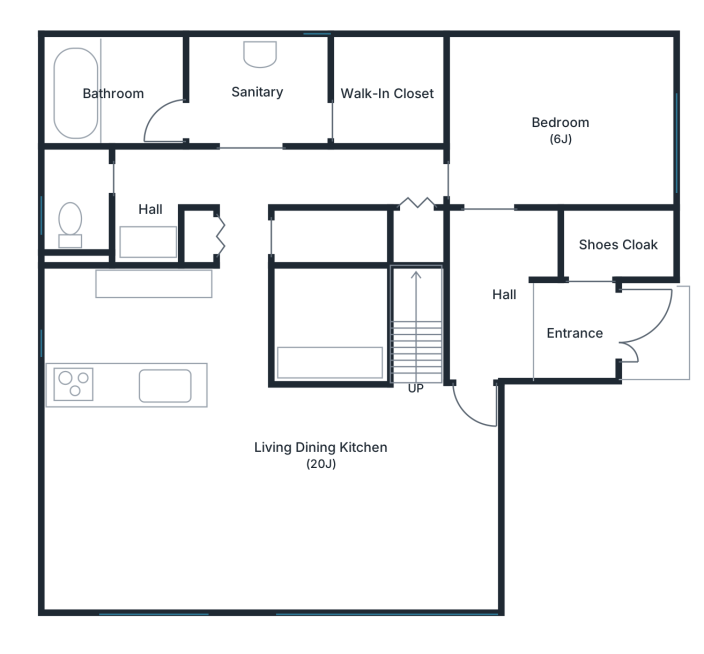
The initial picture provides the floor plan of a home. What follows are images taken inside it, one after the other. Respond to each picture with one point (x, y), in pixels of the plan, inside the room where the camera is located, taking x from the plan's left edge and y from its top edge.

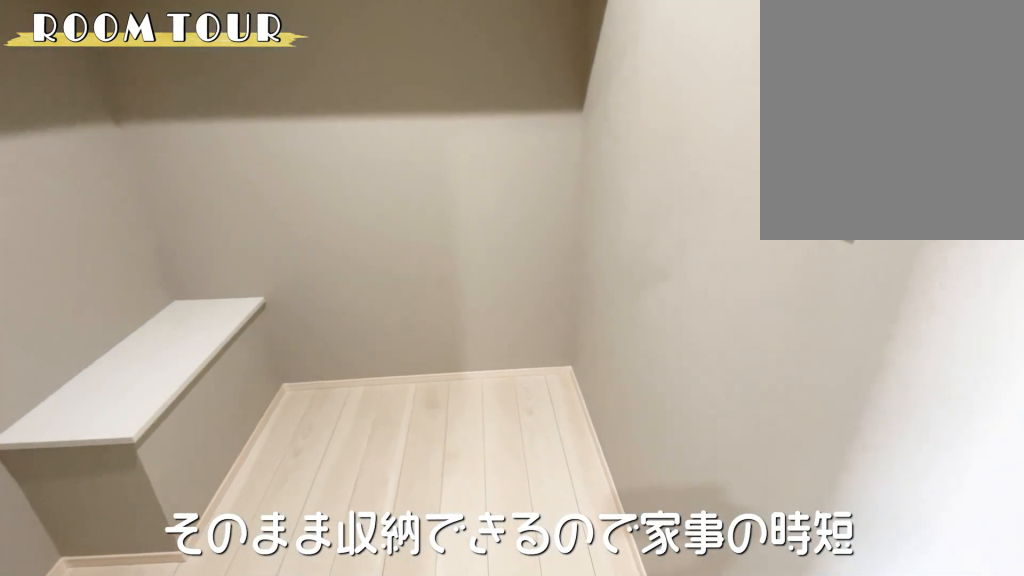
(389, 92)
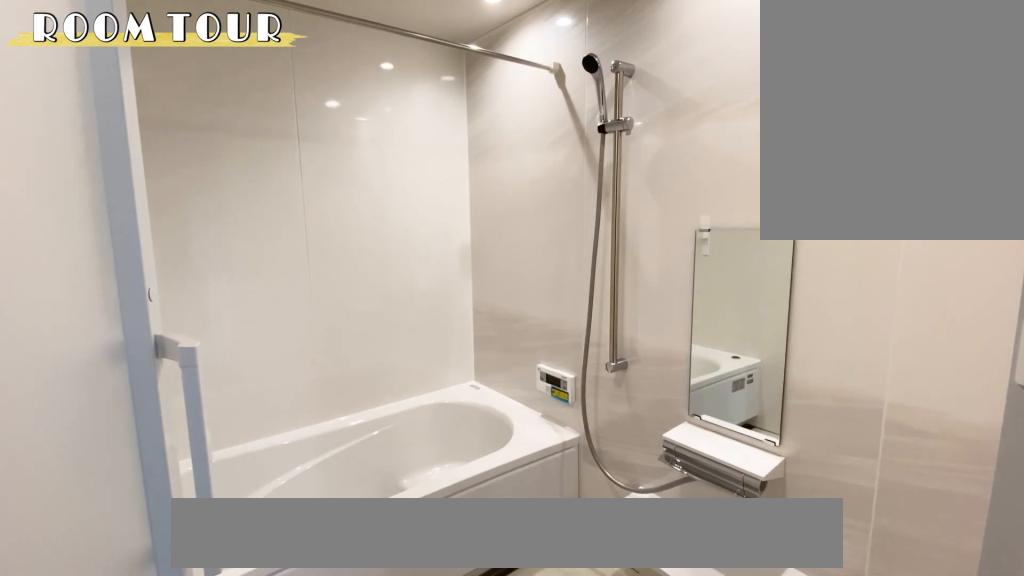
(110, 100)
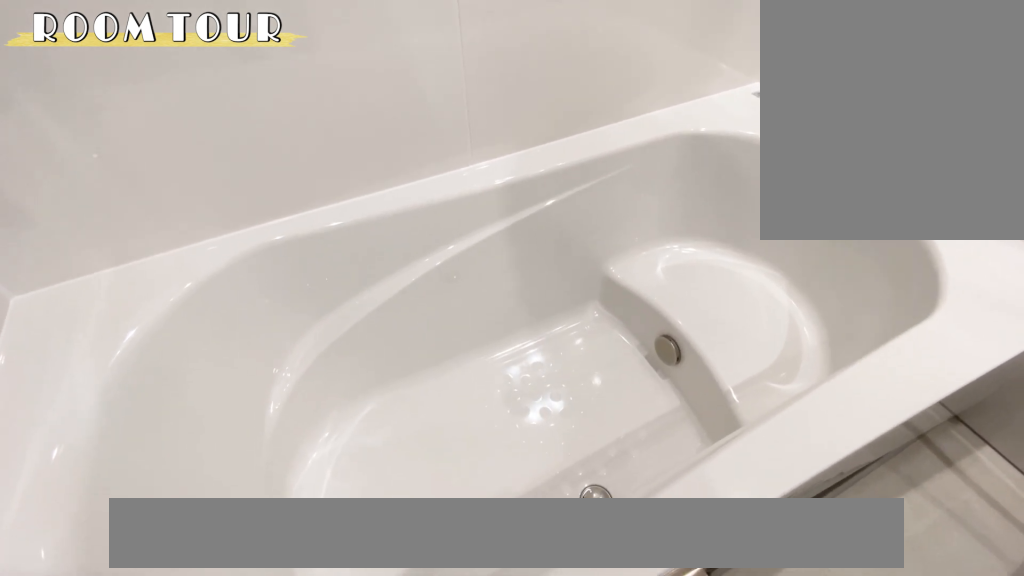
(110, 100)
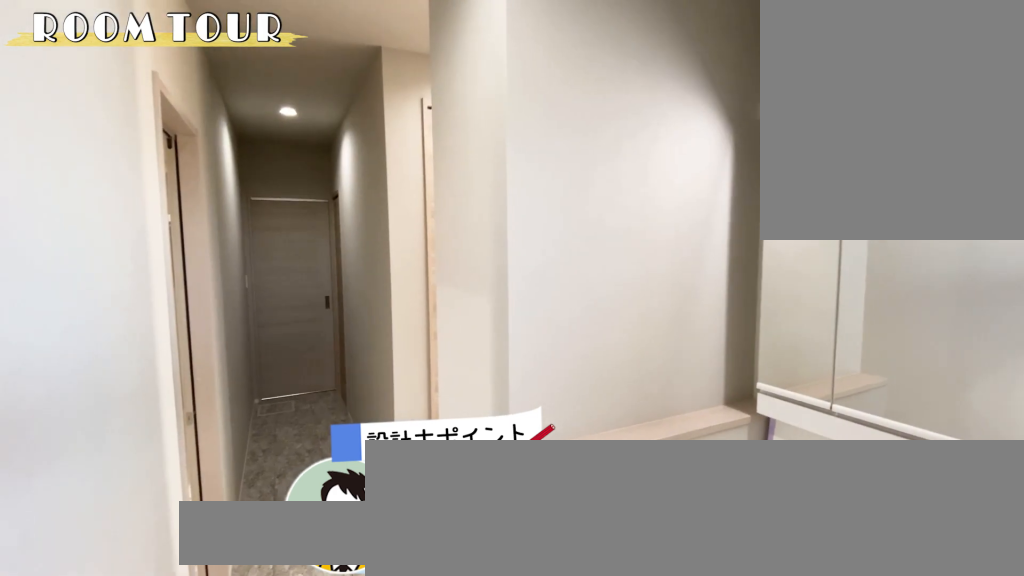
(154, 197)
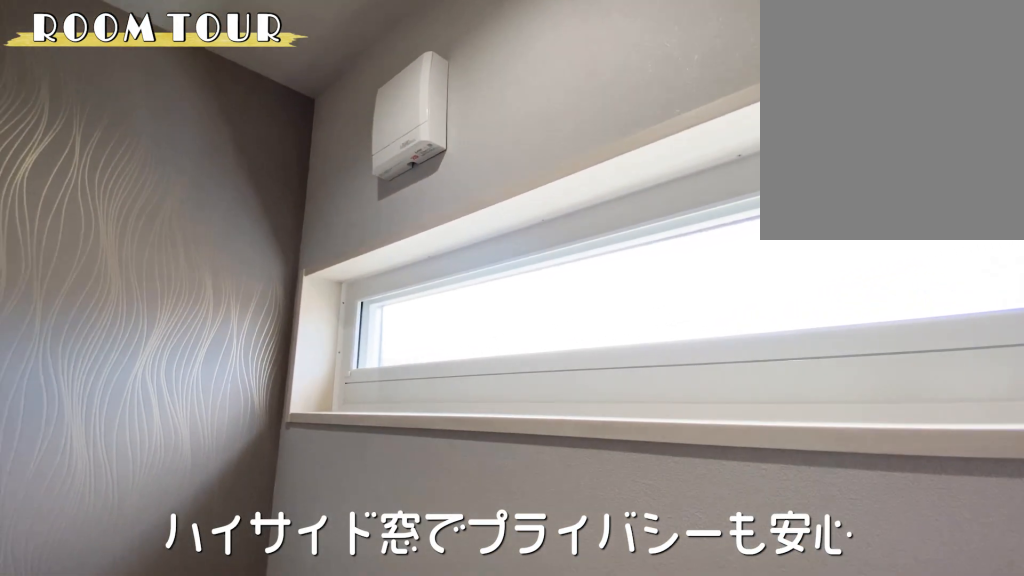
(85, 198)
